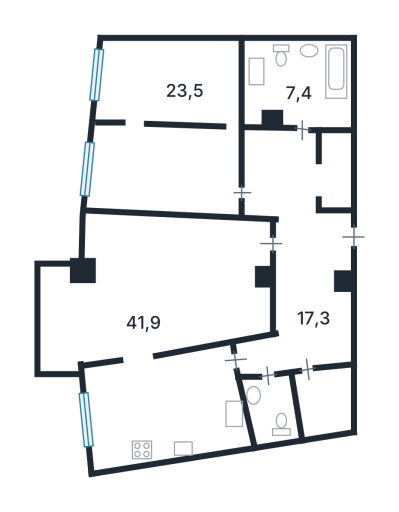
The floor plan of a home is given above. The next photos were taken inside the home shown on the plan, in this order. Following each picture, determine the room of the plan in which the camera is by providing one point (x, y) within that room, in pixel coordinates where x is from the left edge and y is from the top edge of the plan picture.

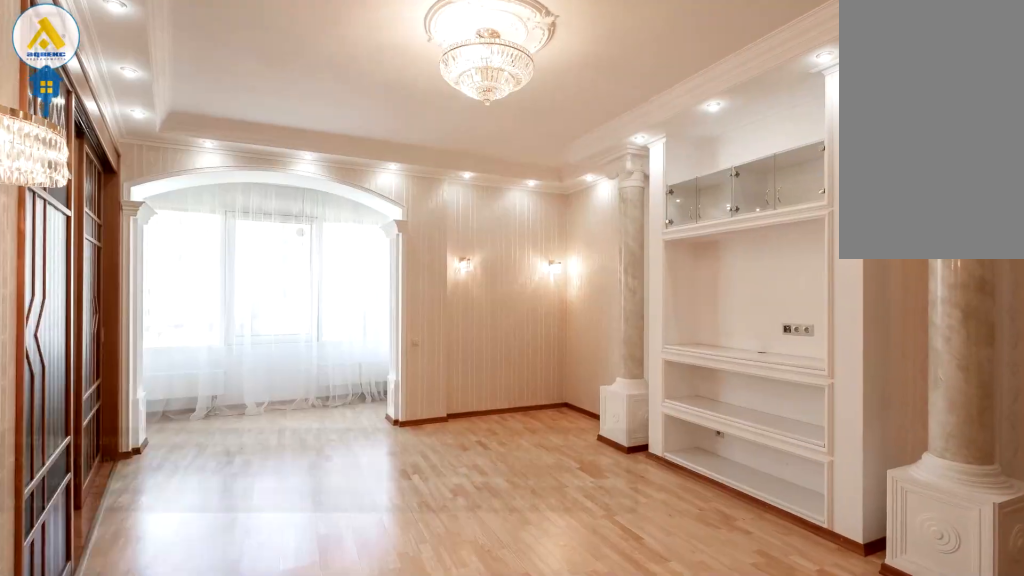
(133, 295)
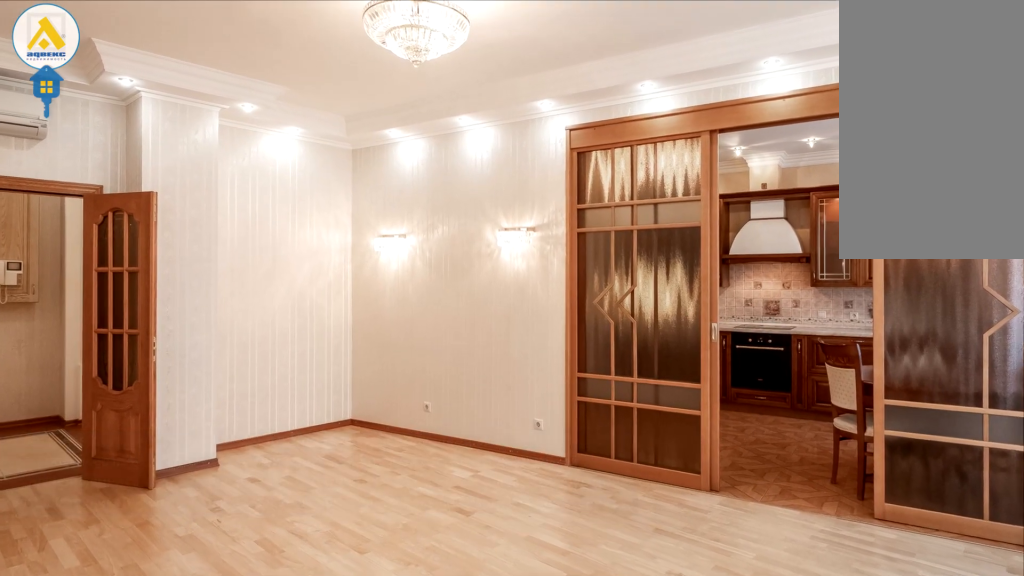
(154, 273)
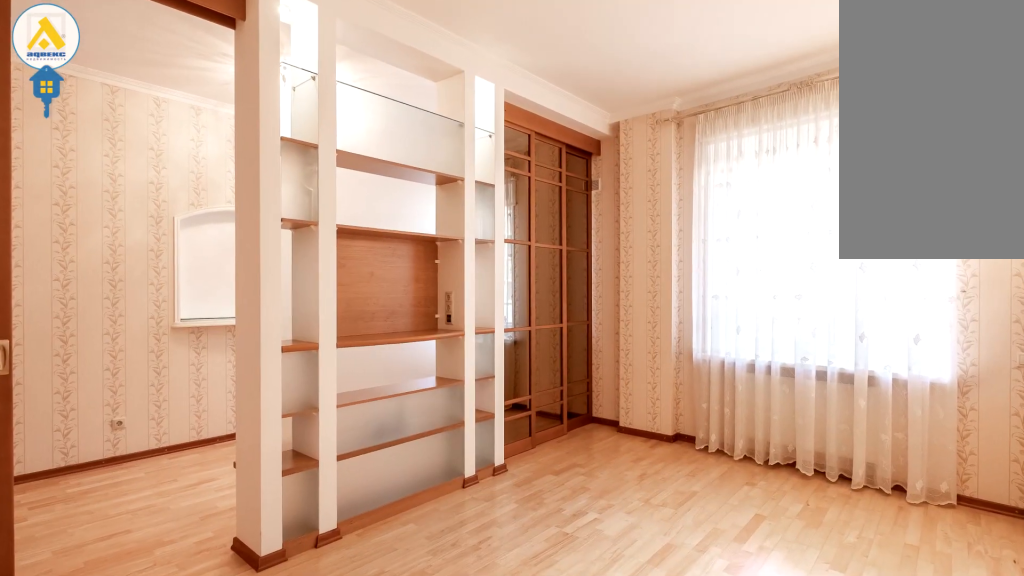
(176, 168)
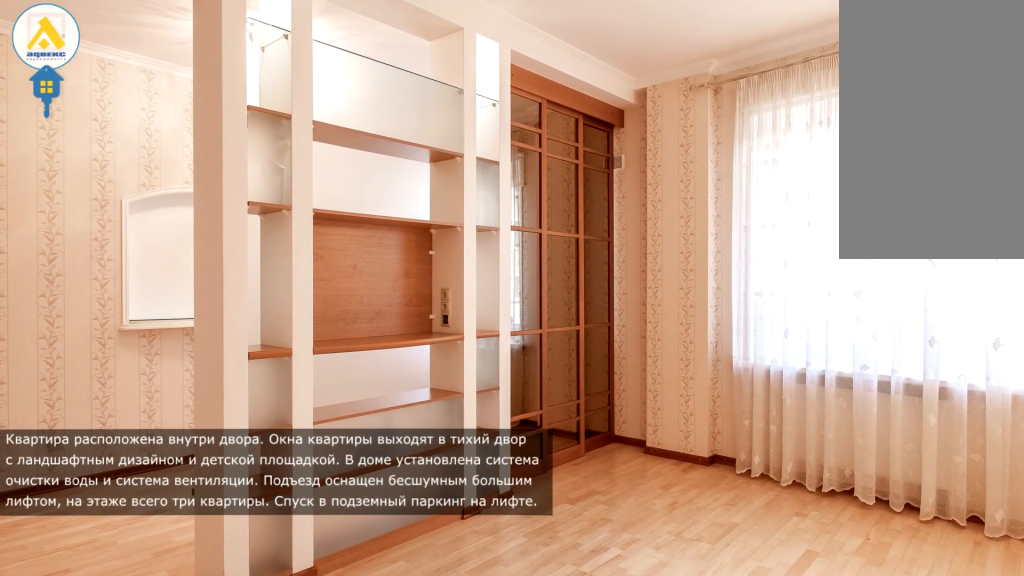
(176, 171)
